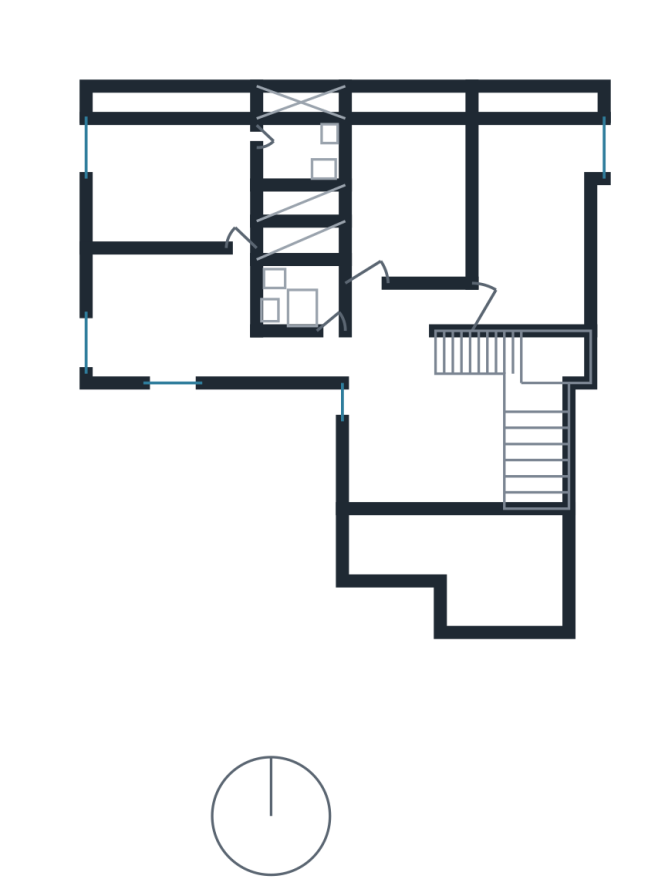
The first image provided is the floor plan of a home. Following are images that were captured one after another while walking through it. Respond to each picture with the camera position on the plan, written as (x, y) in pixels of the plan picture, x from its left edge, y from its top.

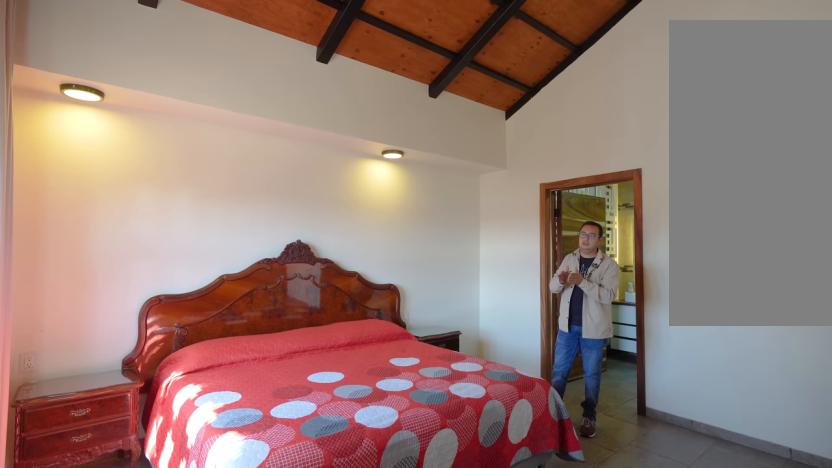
(176, 220)
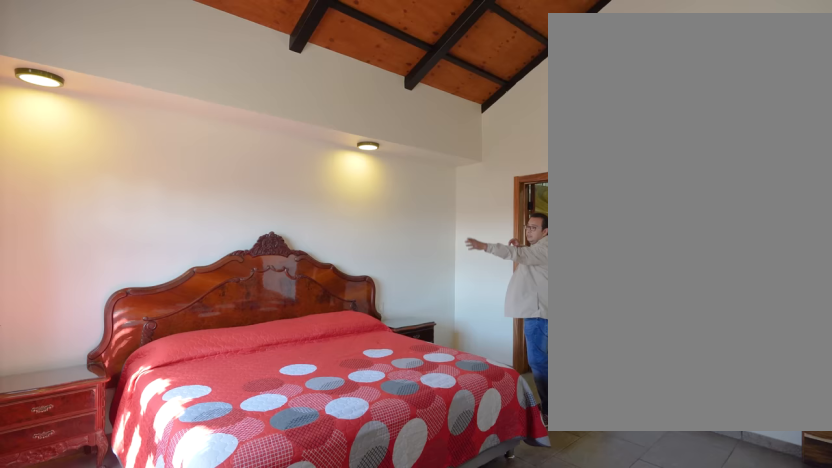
(176, 221)
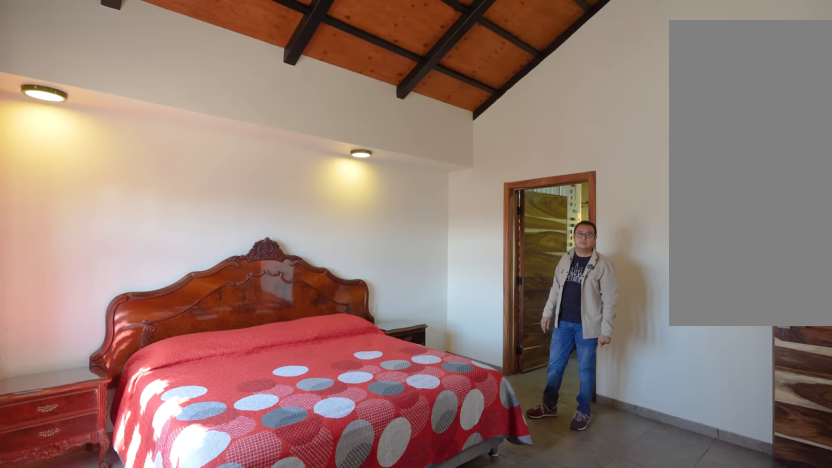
(176, 220)
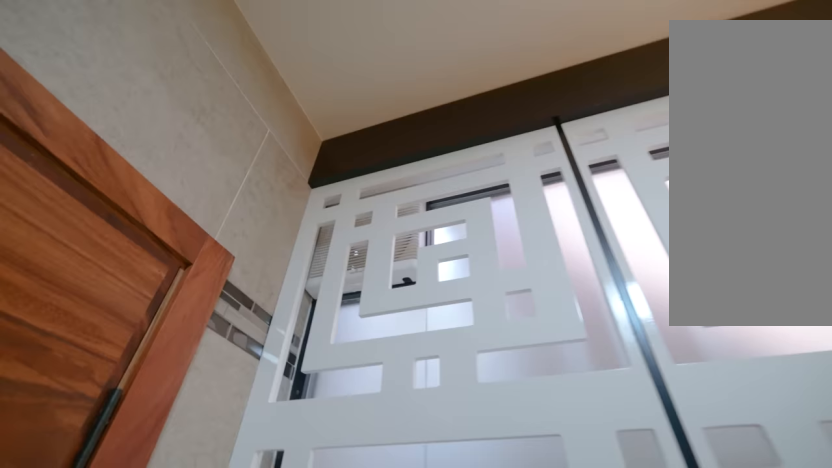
(302, 147)
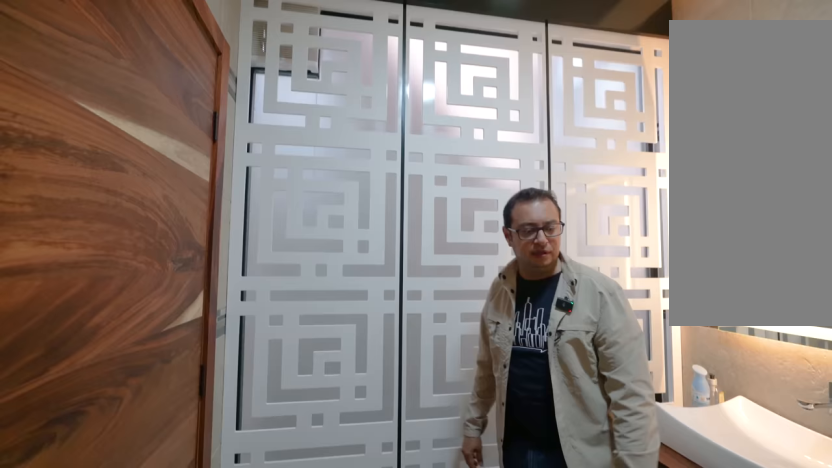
(301, 147)
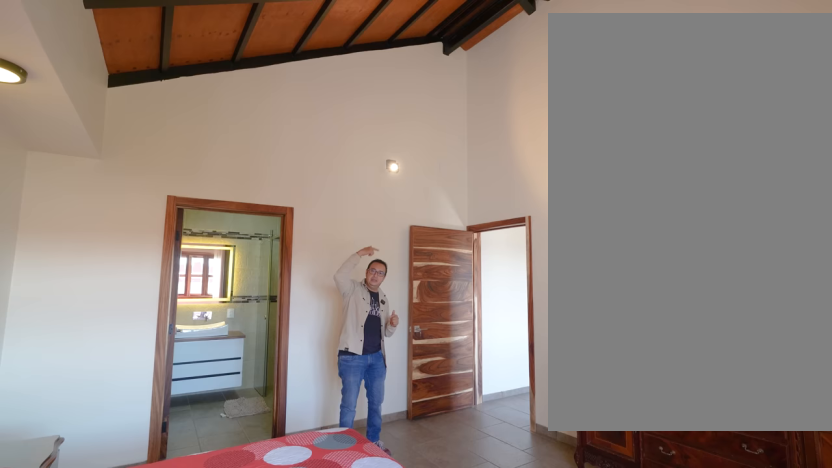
(161, 200)
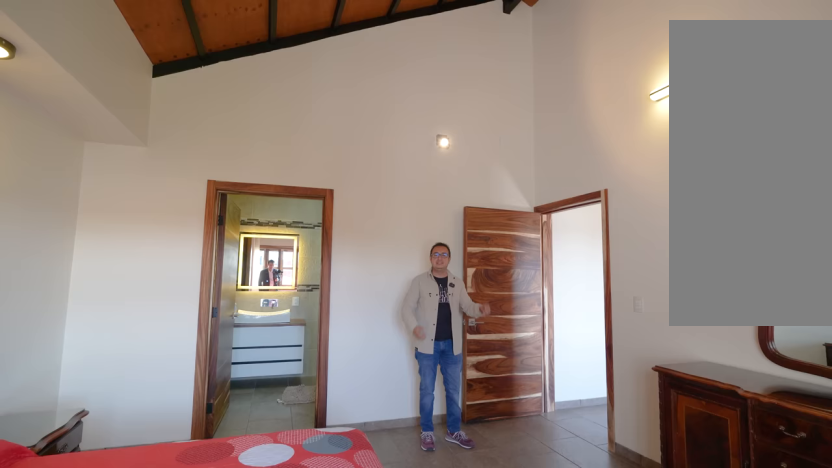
(116, 205)
